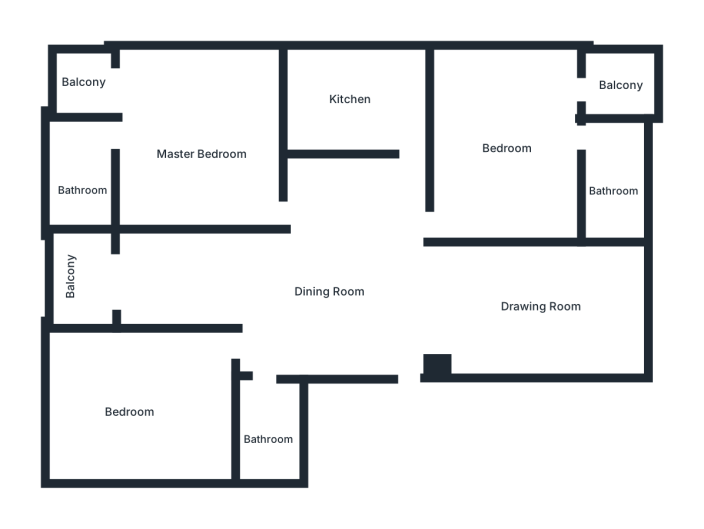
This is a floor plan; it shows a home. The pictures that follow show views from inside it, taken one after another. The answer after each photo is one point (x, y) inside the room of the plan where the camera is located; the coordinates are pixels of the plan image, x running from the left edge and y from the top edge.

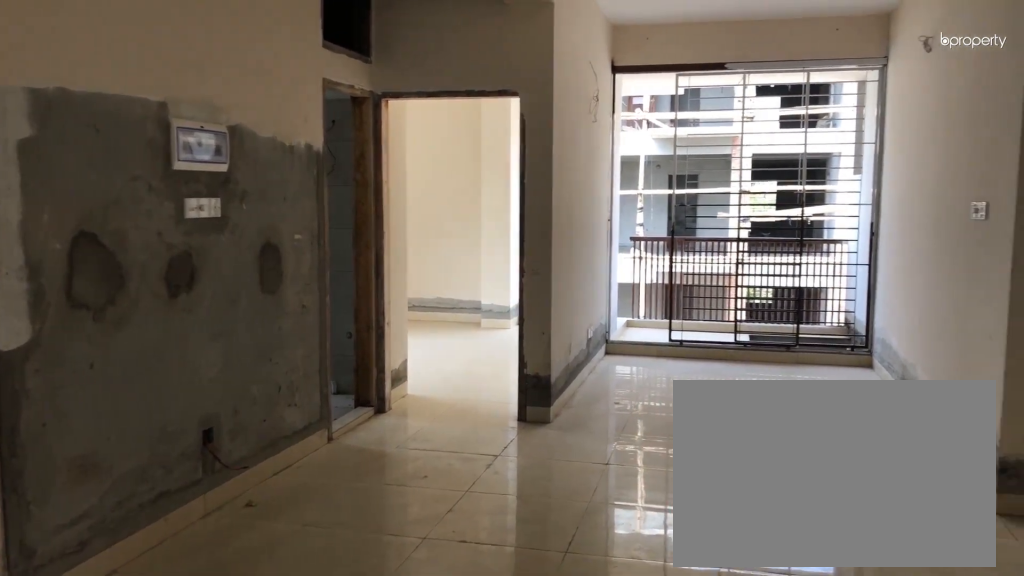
(307, 296)
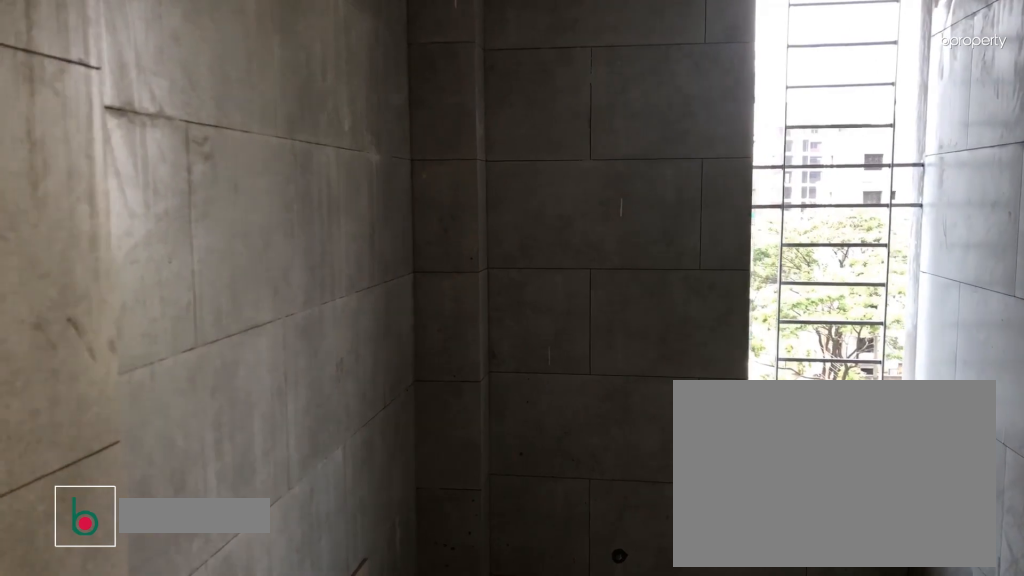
(267, 423)
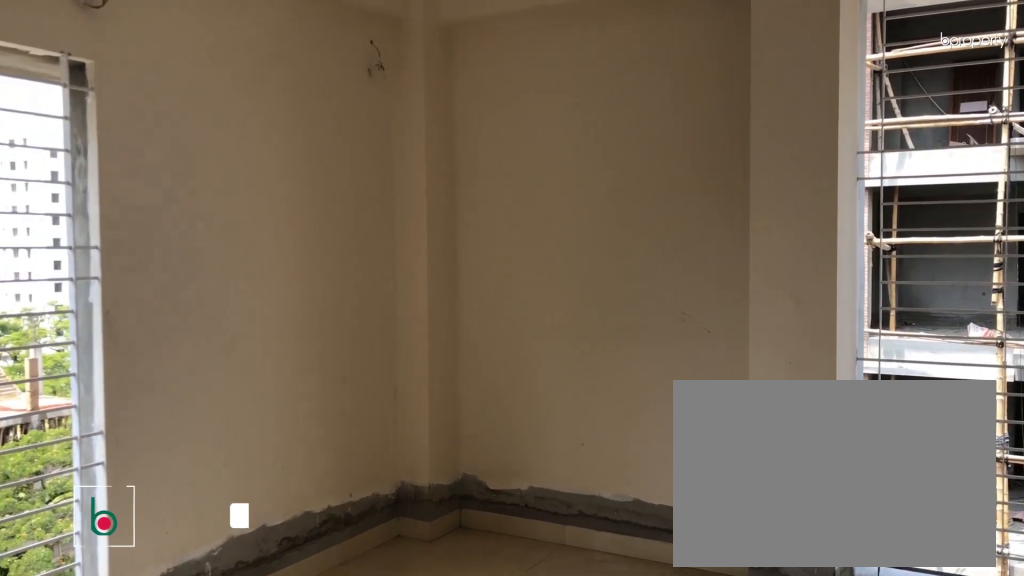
(145, 395)
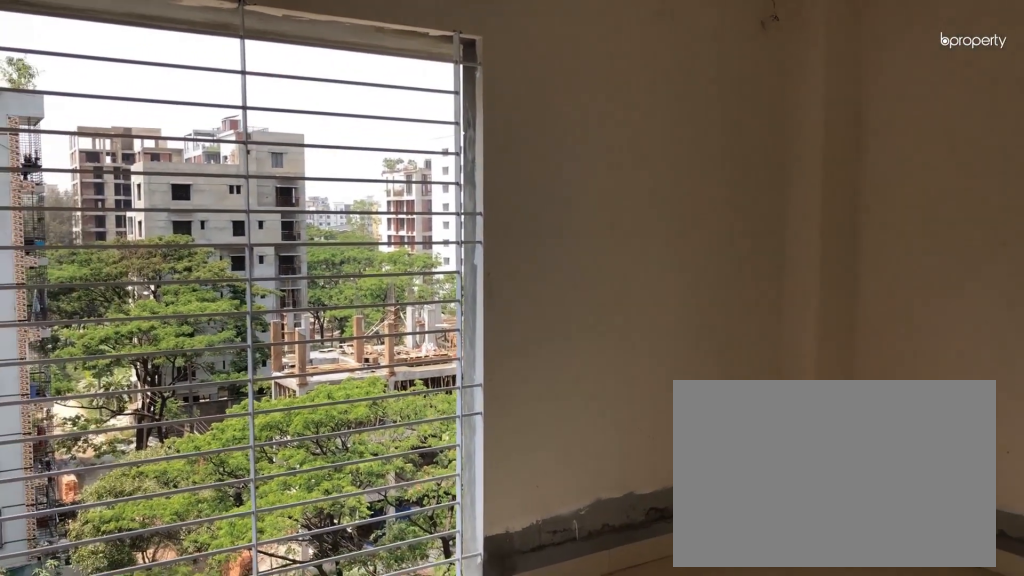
(145, 395)
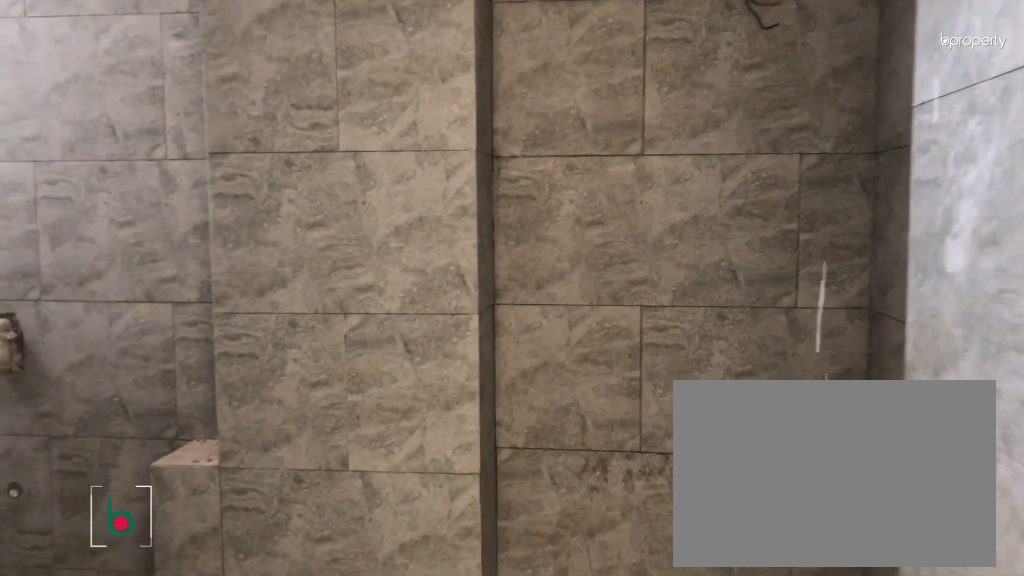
(82, 171)
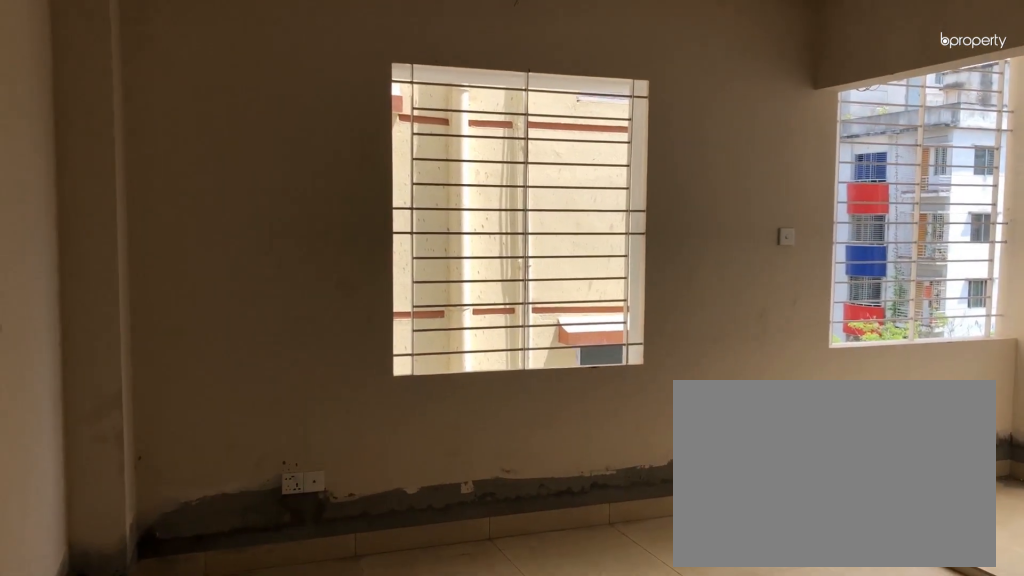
(506, 135)
